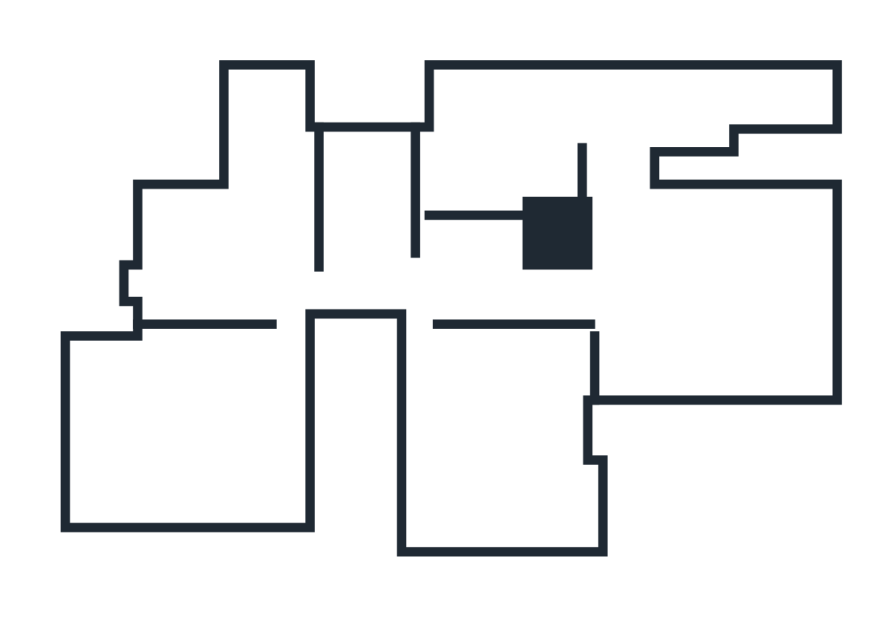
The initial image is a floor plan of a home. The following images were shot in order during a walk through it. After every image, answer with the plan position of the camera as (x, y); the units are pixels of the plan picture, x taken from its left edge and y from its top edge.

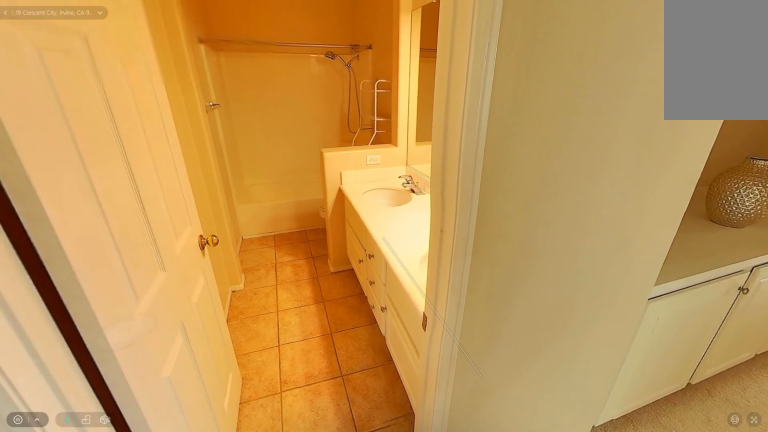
(344, 264)
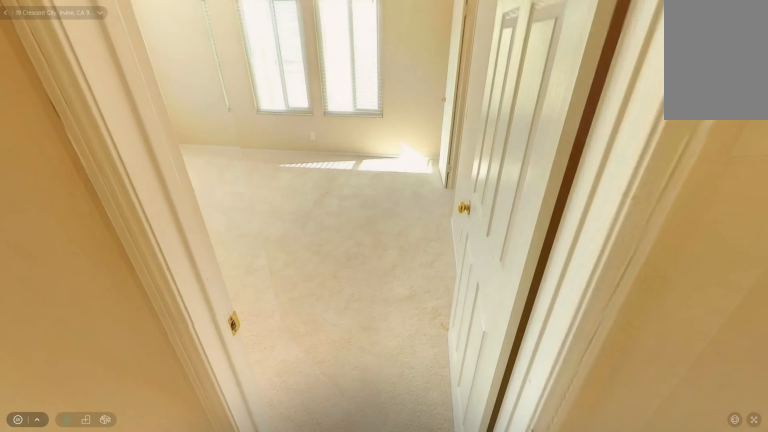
(393, 280)
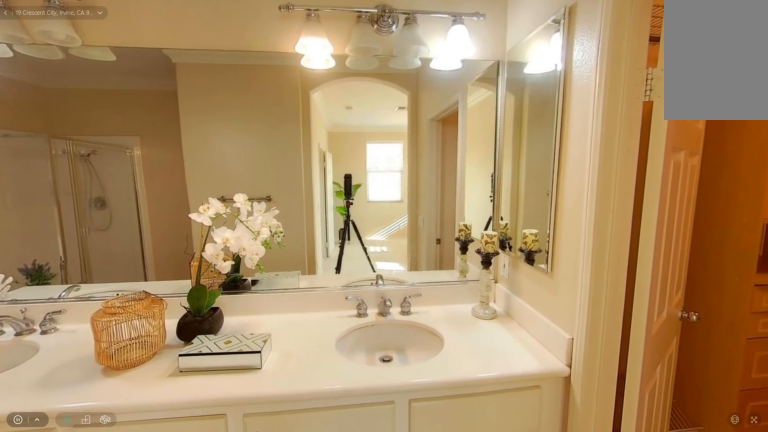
(612, 122)
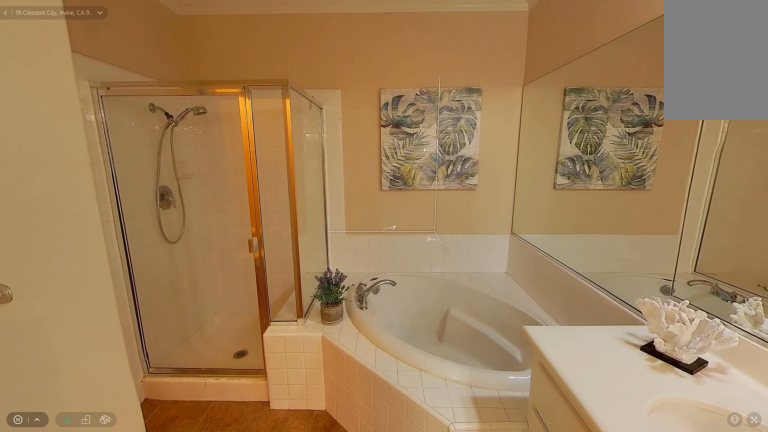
(541, 117)
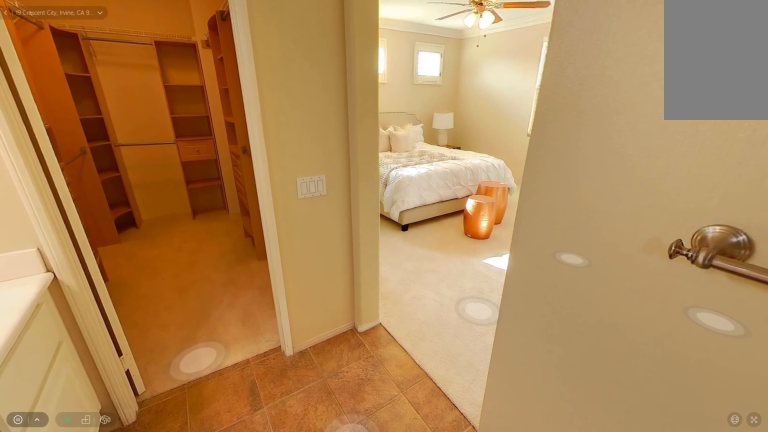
(571, 113)
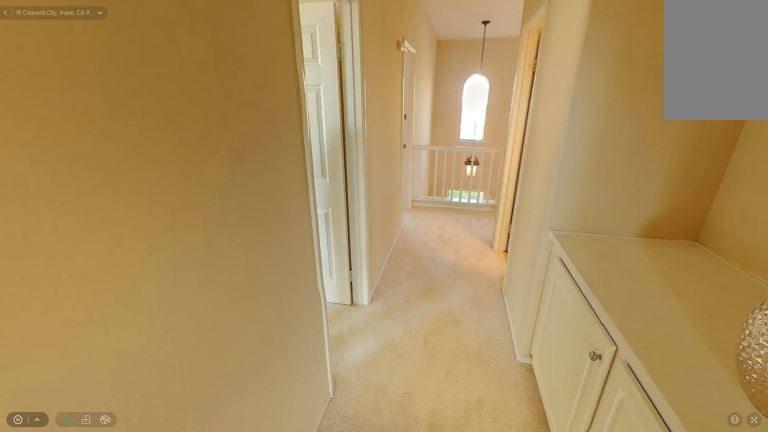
(489, 275)
